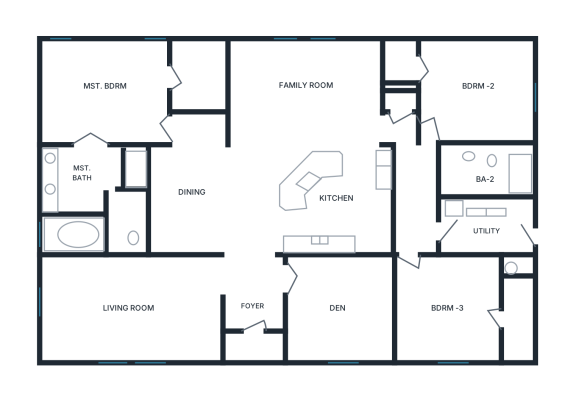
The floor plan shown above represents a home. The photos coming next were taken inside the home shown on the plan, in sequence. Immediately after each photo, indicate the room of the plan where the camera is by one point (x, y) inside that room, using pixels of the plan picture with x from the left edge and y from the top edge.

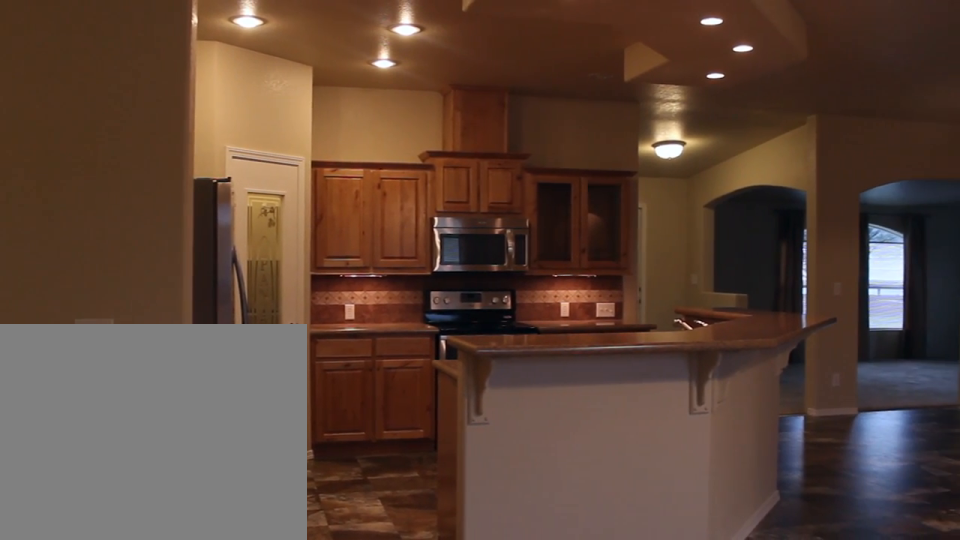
(259, 200)
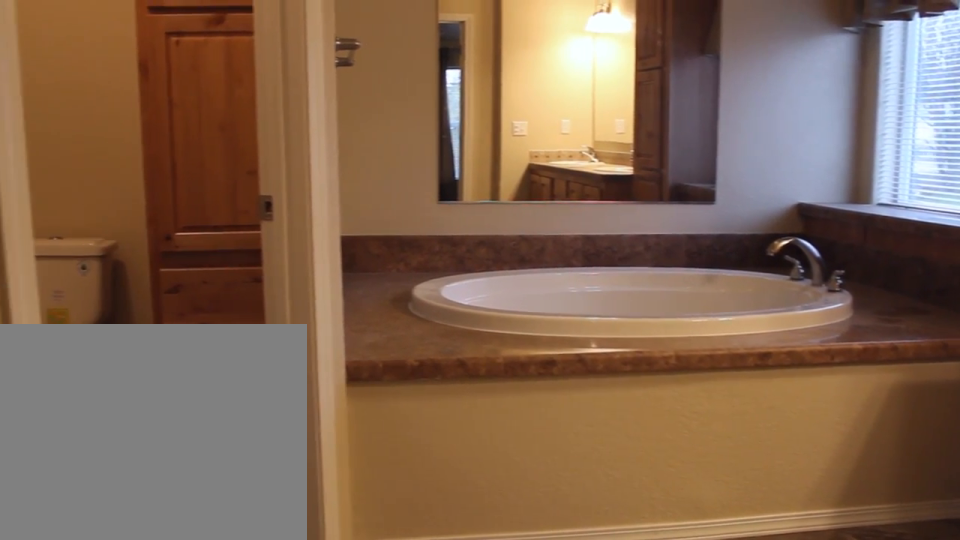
(93, 200)
